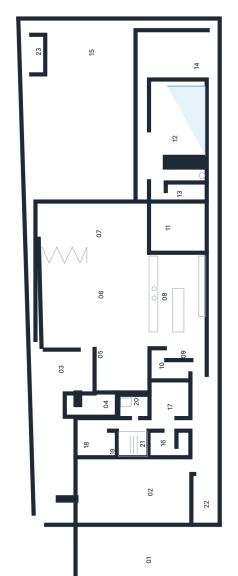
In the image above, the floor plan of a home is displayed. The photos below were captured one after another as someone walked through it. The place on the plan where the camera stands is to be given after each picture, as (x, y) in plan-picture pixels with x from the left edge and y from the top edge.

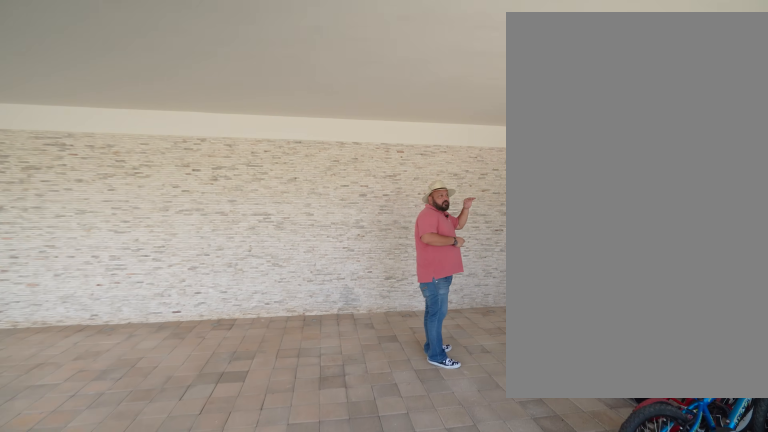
(147, 509)
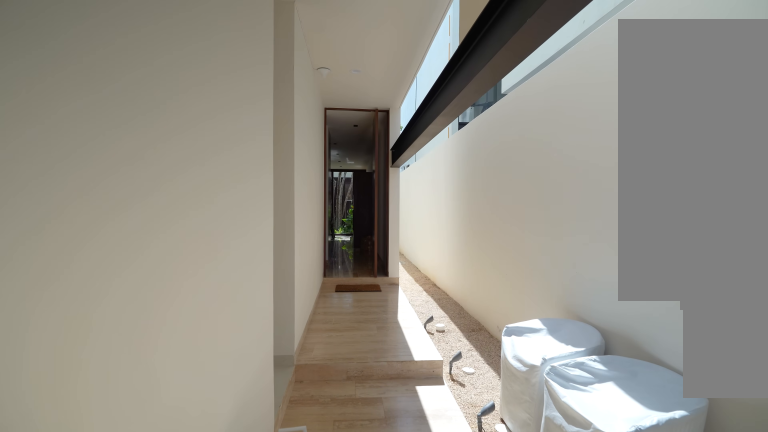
(199, 466)
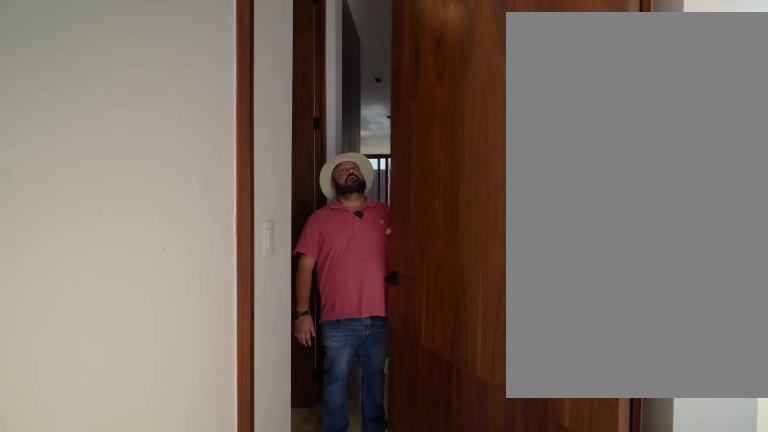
(199, 410)
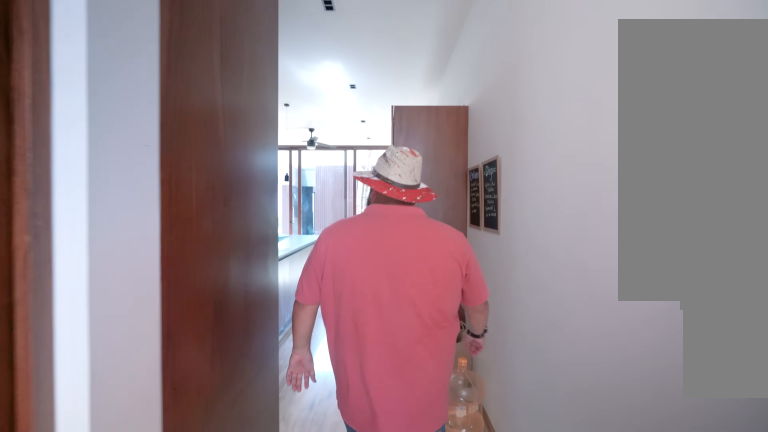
(198, 365)
